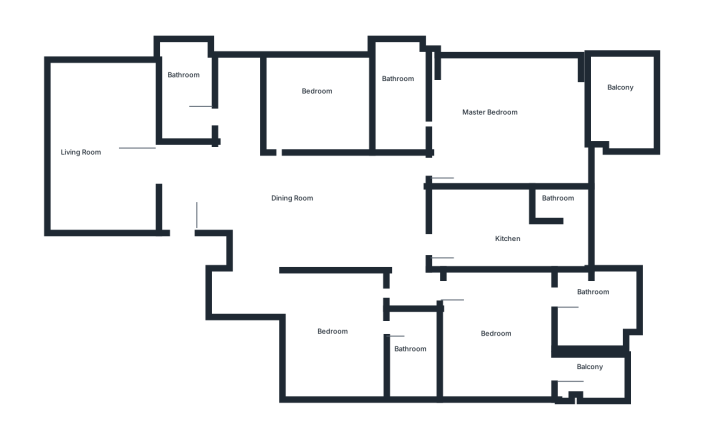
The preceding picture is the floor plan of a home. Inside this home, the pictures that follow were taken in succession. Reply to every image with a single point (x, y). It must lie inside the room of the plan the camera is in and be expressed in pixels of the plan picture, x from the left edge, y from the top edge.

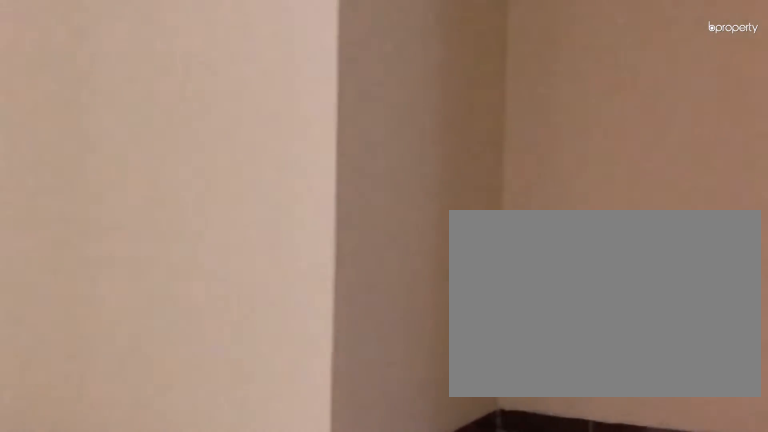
(321, 193)
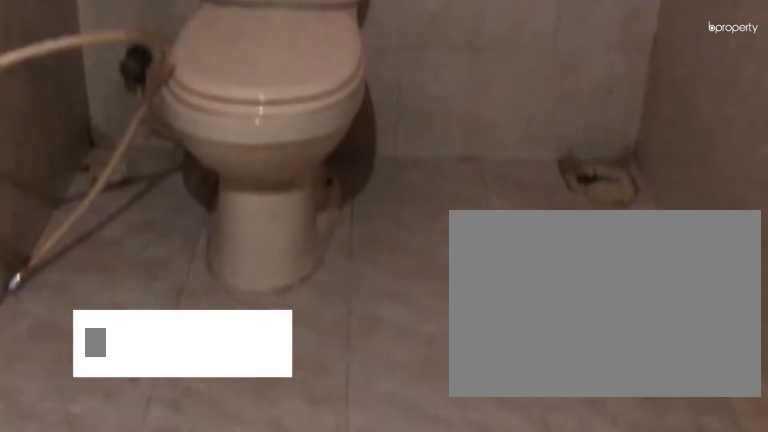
(189, 102)
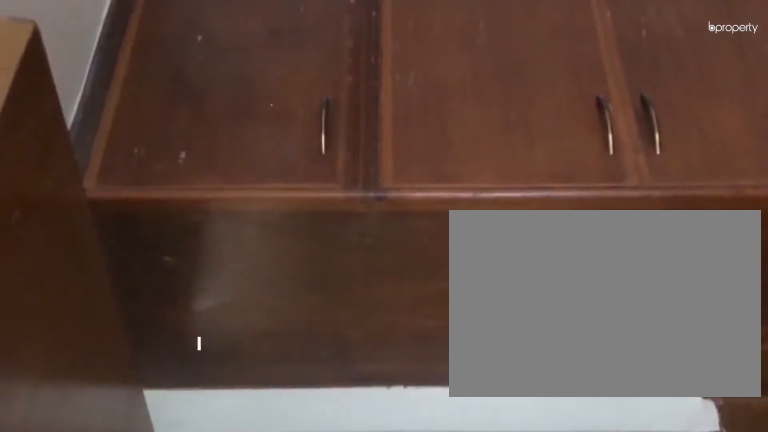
(487, 239)
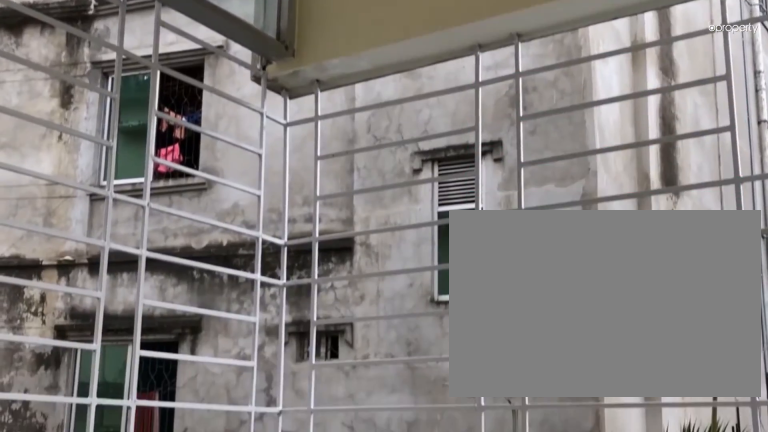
(622, 103)
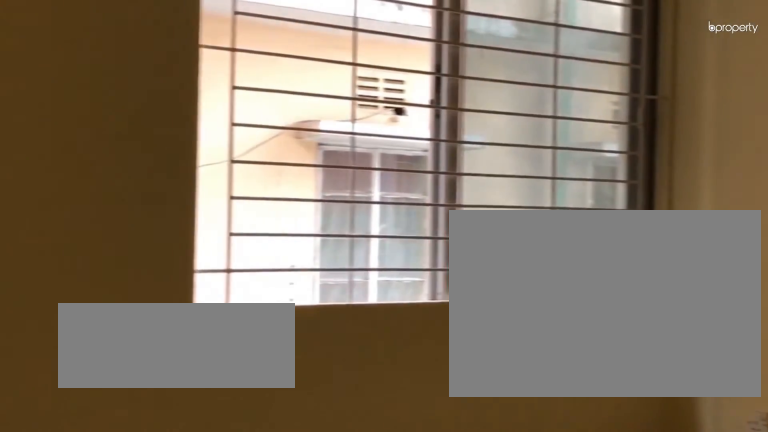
(323, 103)
